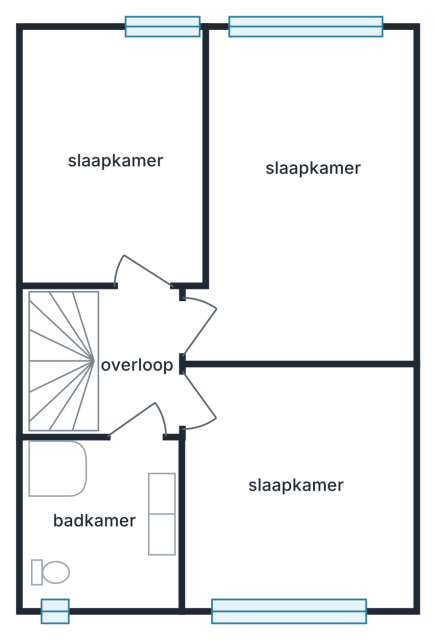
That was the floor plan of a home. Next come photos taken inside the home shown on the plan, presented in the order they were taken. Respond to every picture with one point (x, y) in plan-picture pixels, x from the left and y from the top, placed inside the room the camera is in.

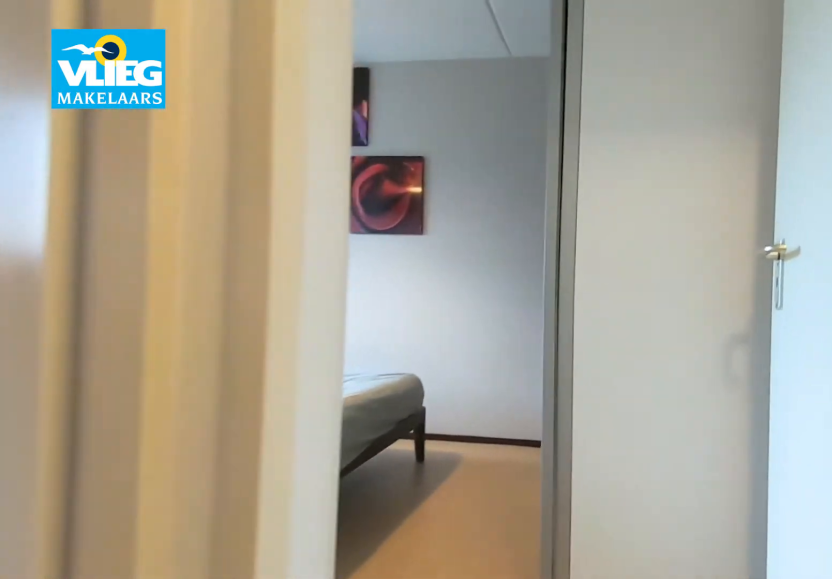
(136, 367)
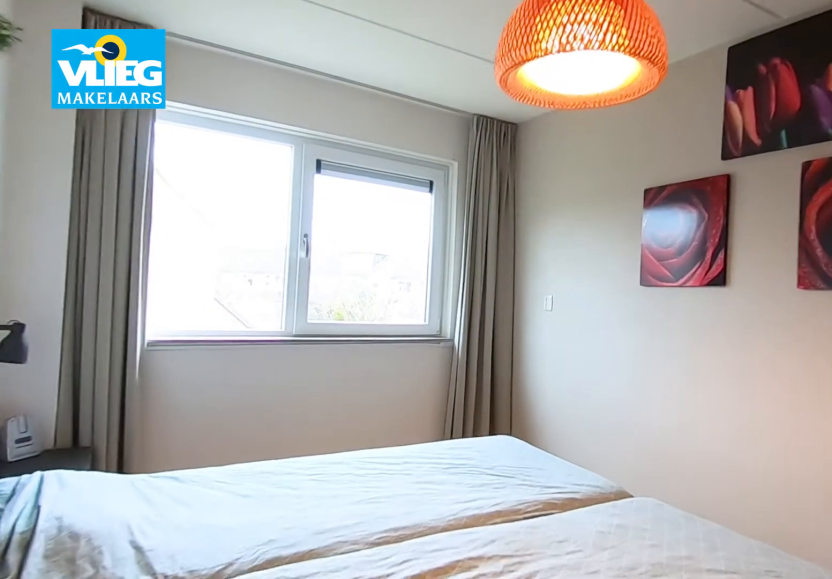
(303, 147)
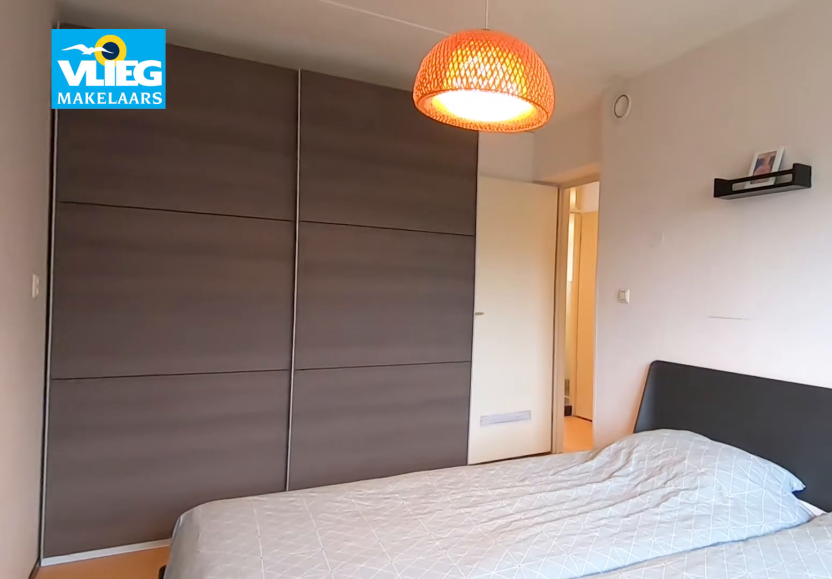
(303, 147)
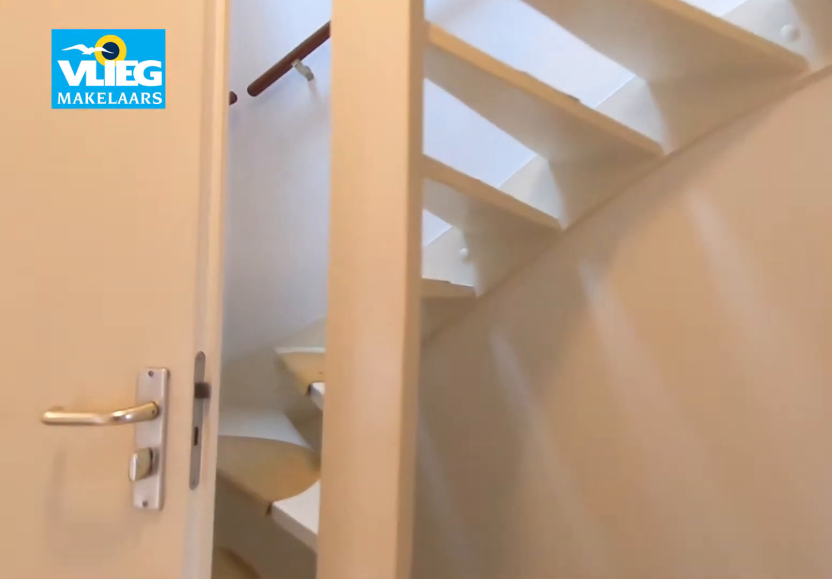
(136, 367)
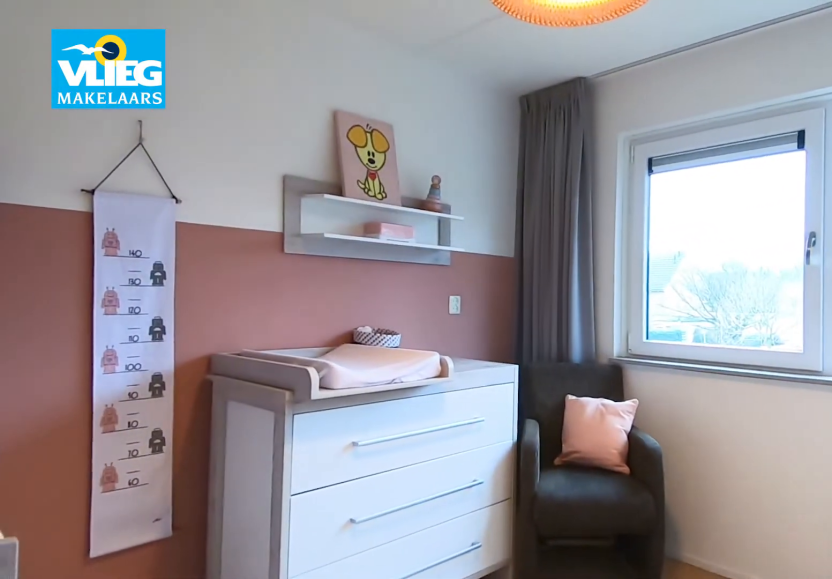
(295, 484)
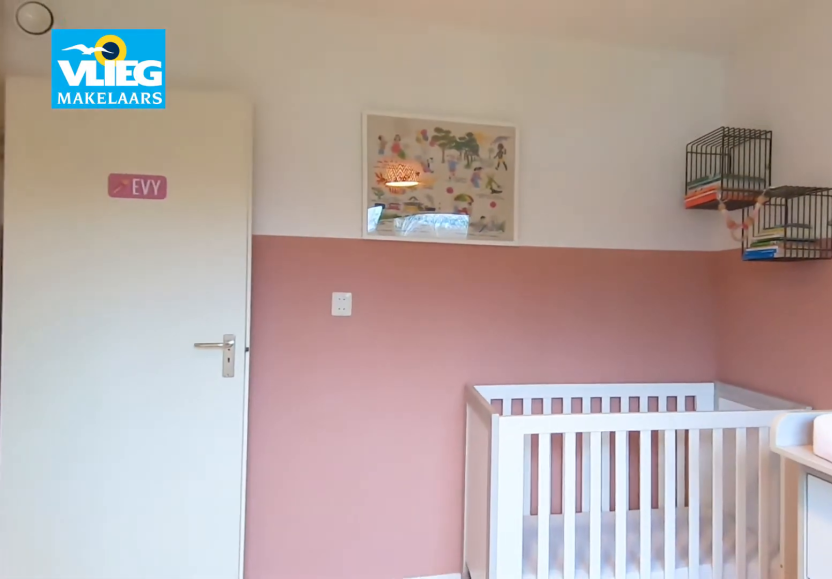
(295, 484)
